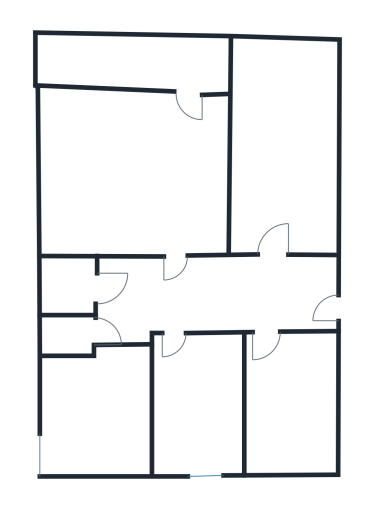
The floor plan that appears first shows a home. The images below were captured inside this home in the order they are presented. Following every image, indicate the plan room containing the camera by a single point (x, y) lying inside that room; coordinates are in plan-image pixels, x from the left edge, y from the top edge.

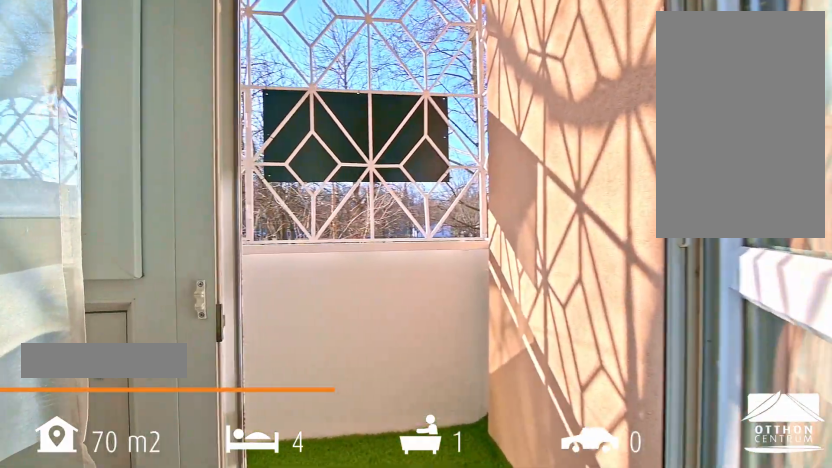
(135, 64)
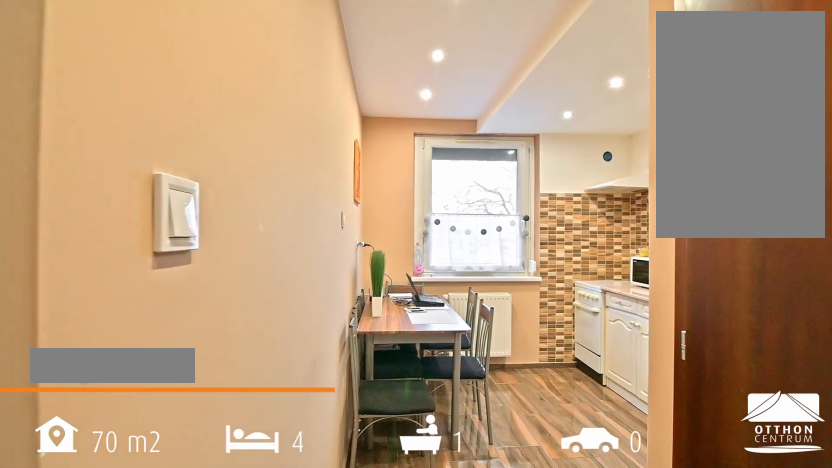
(96, 417)
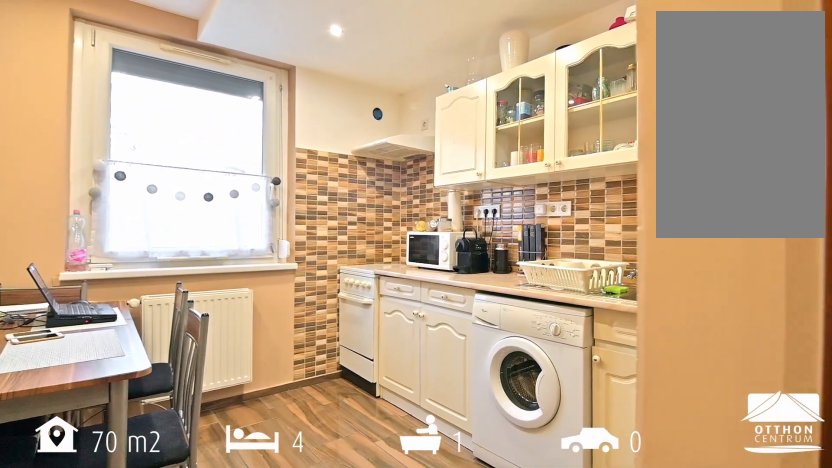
(96, 416)
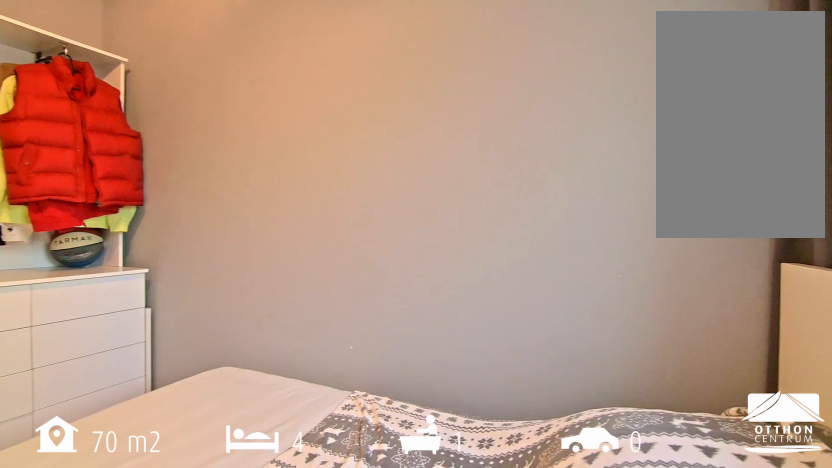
(199, 409)
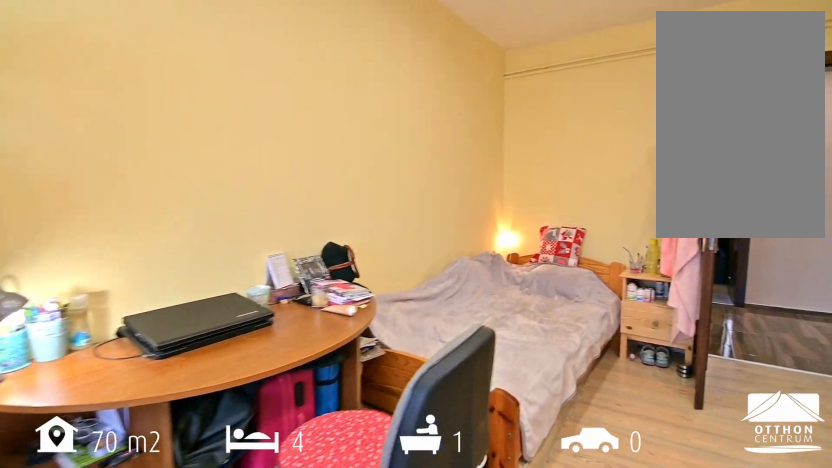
(283, 152)
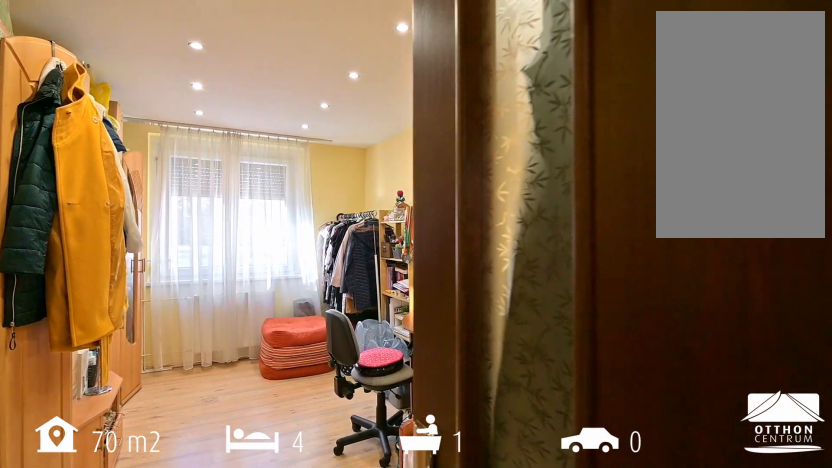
(284, 152)
